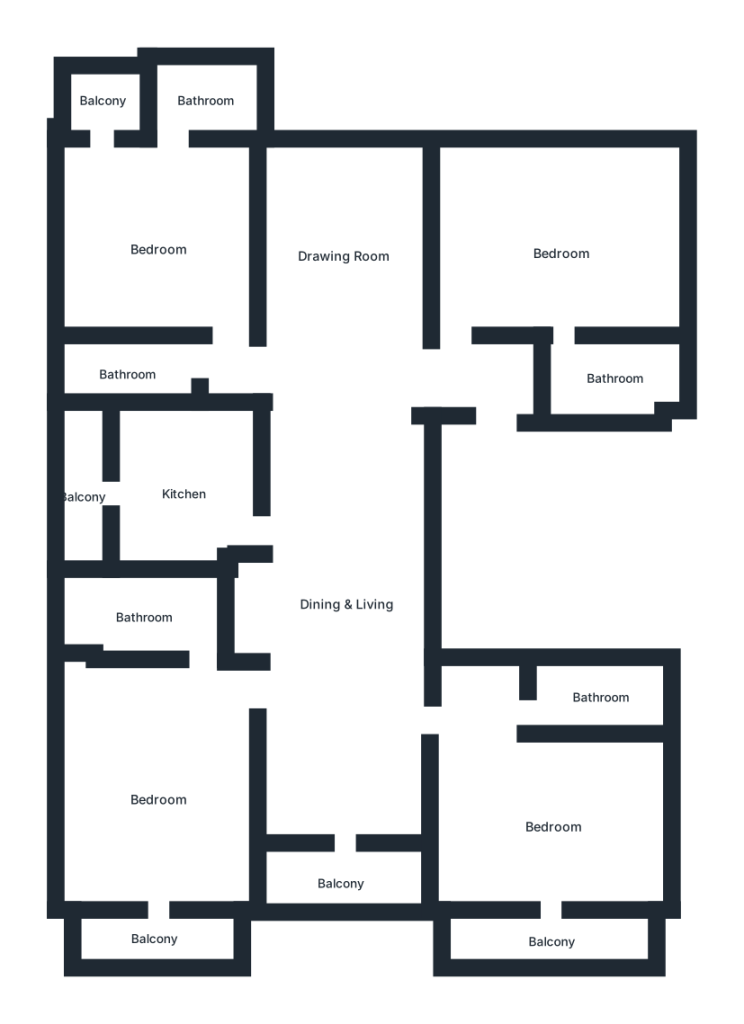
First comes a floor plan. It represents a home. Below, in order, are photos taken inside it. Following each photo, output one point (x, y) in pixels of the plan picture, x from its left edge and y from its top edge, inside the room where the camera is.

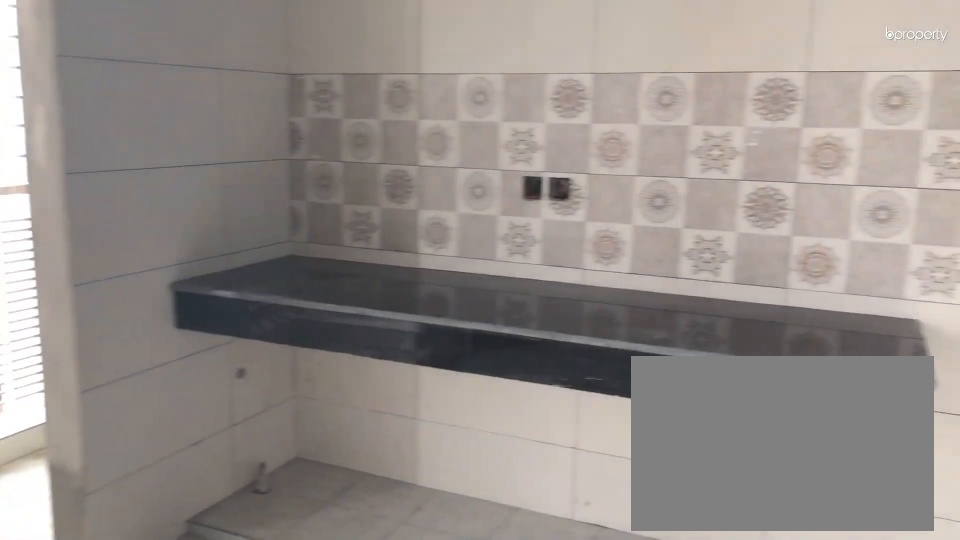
(184, 495)
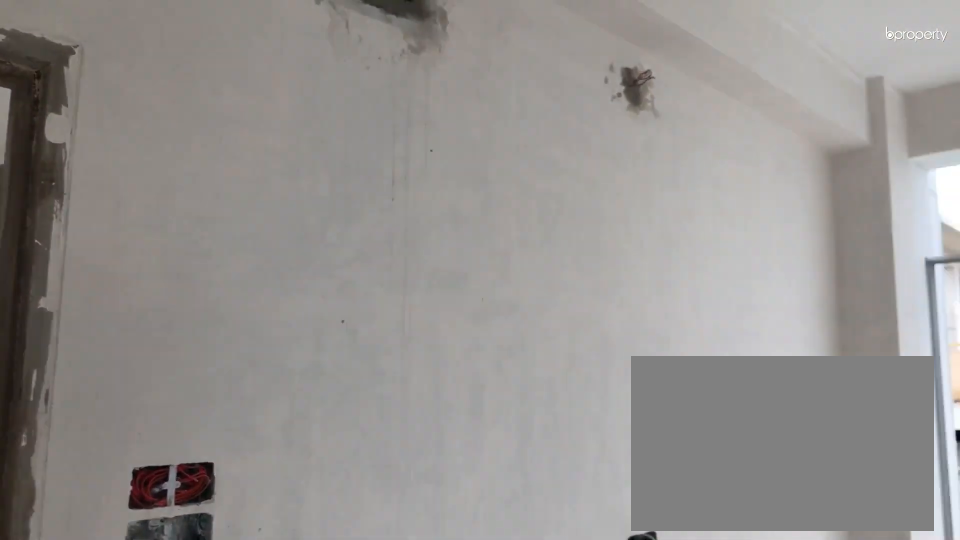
(157, 800)
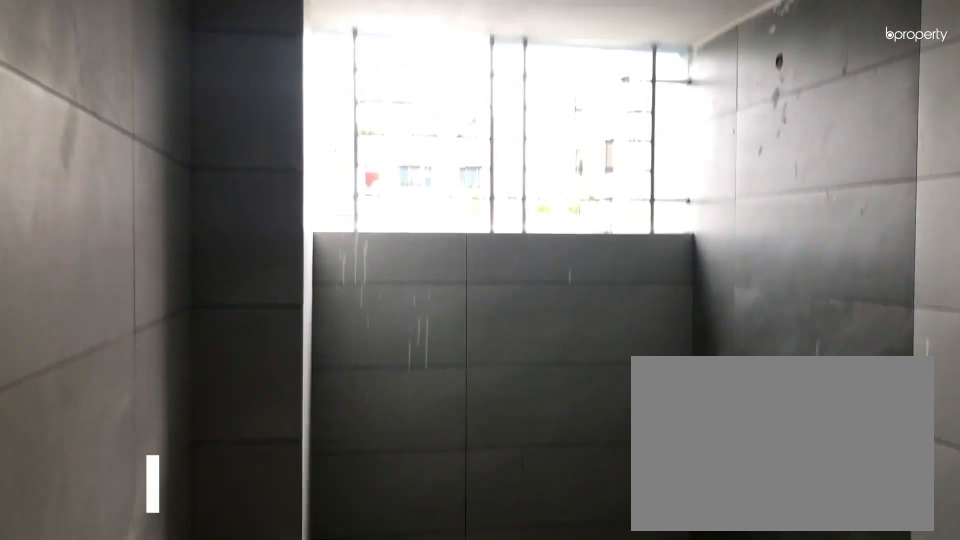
(146, 618)
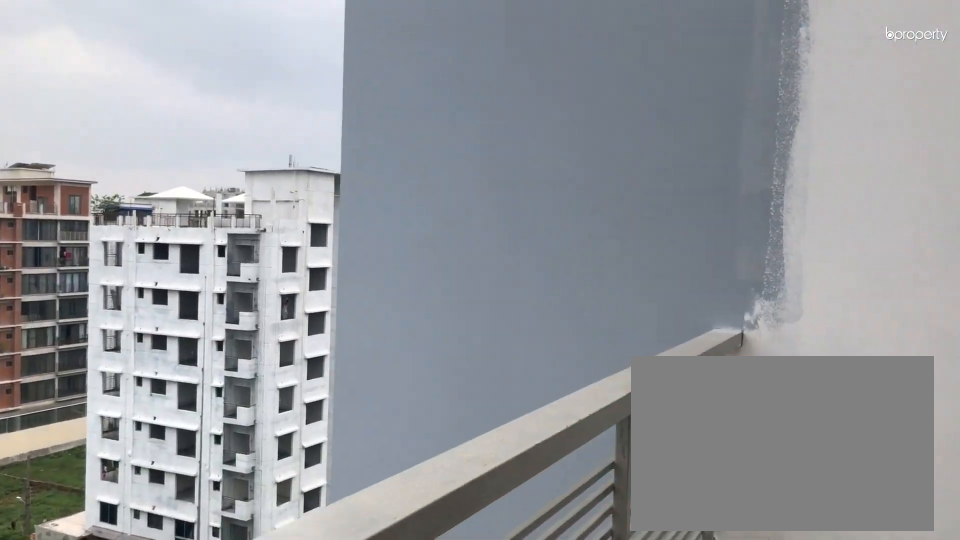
(343, 883)
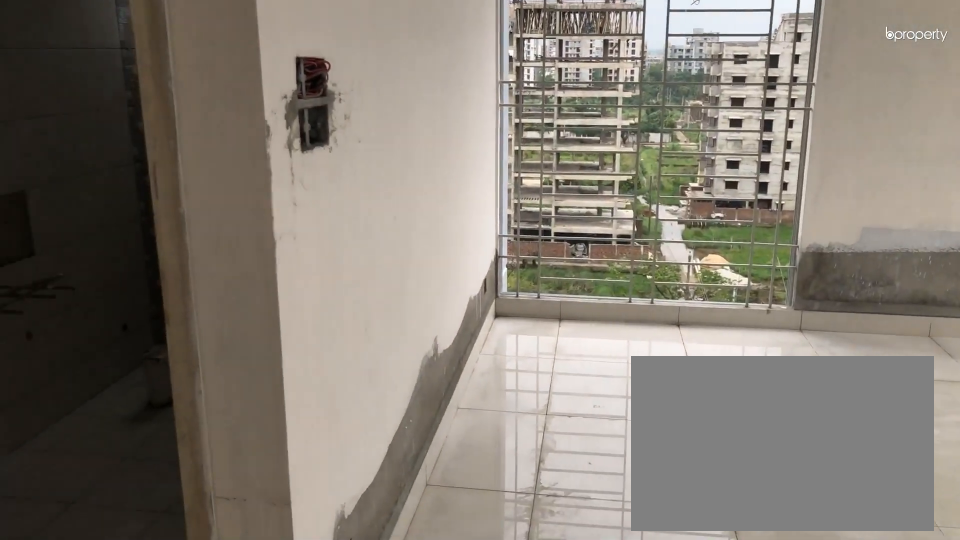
(555, 827)
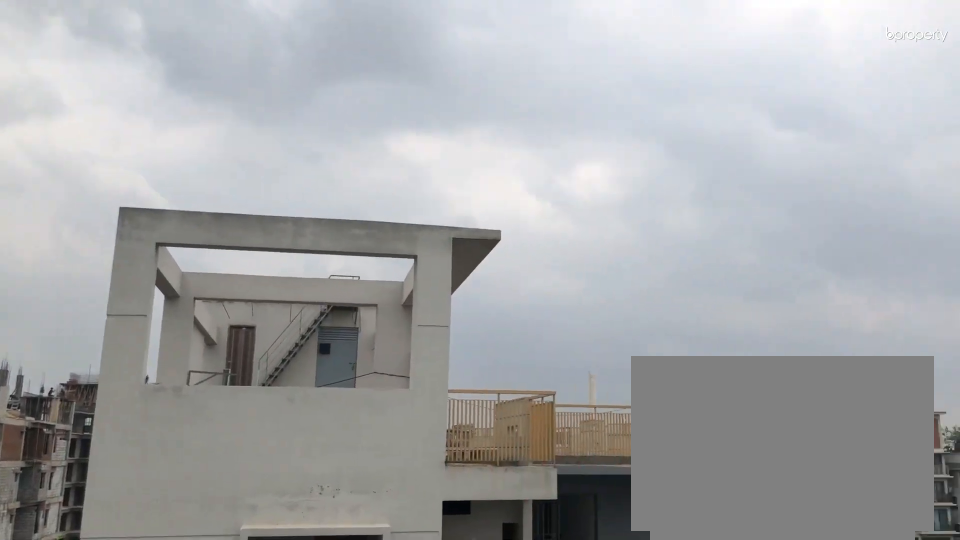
(553, 939)
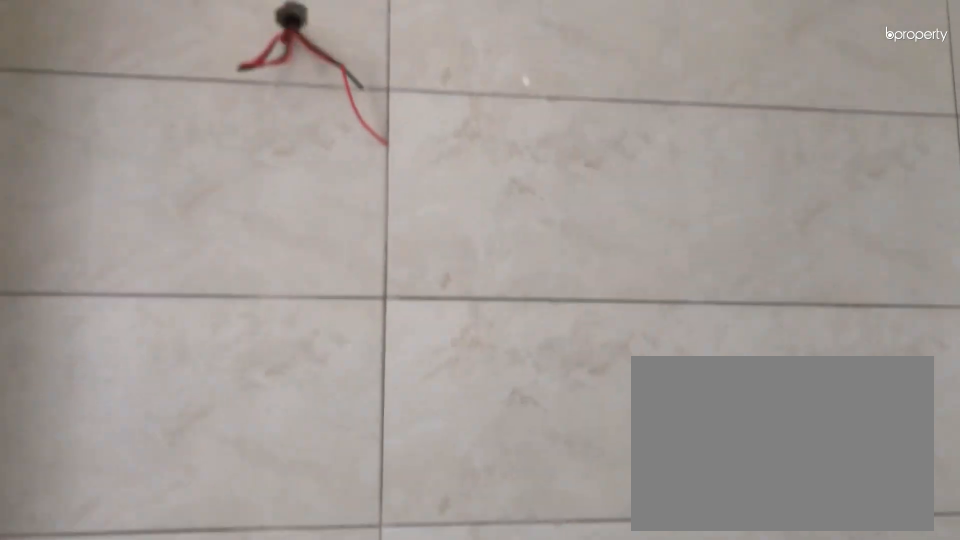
(600, 697)
